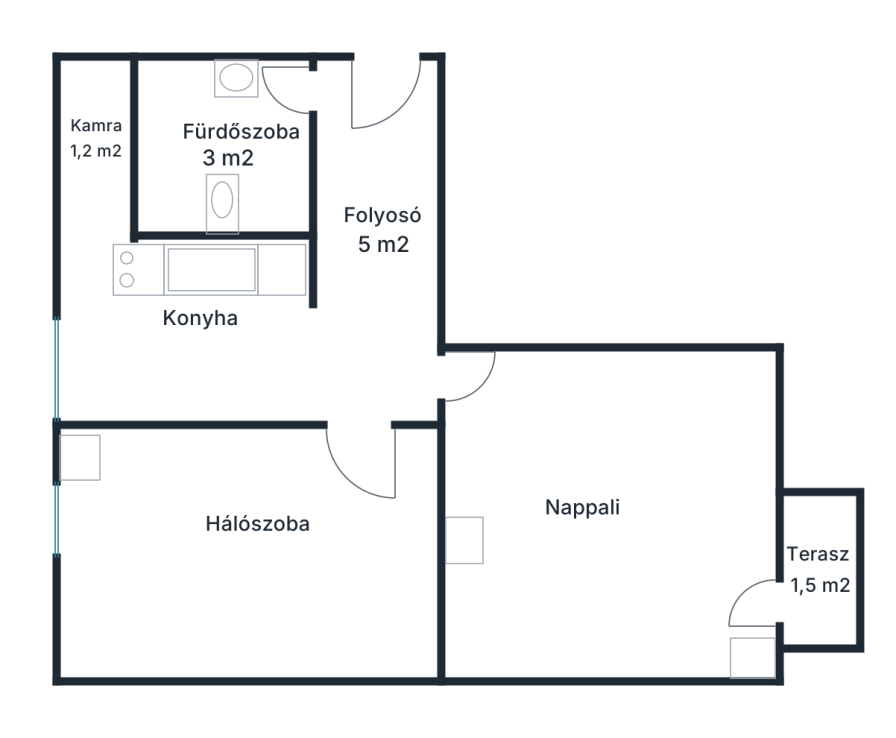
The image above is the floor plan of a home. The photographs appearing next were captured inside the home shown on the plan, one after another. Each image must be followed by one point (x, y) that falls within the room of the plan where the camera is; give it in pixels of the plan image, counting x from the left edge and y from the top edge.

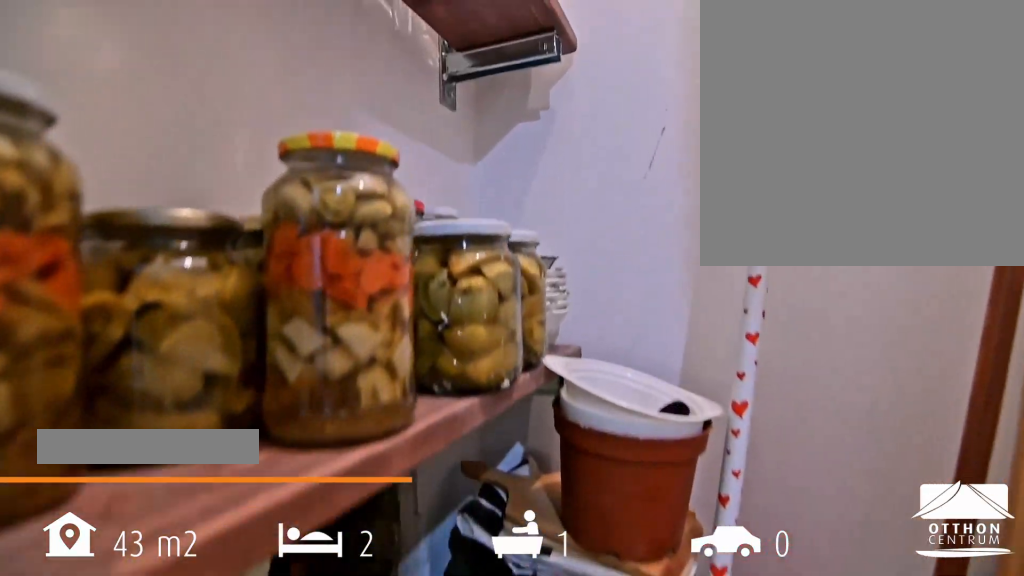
(93, 132)
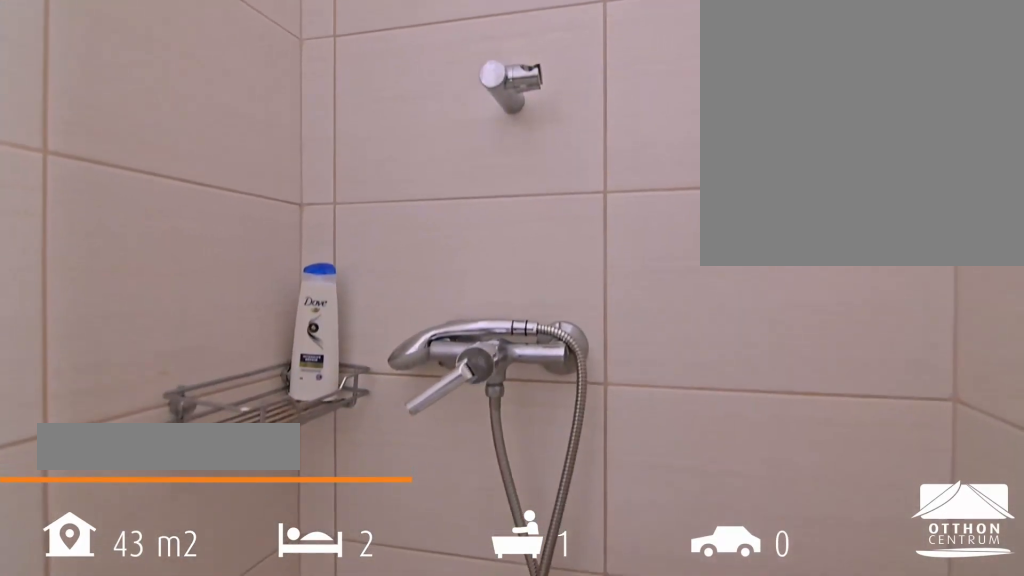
(220, 153)
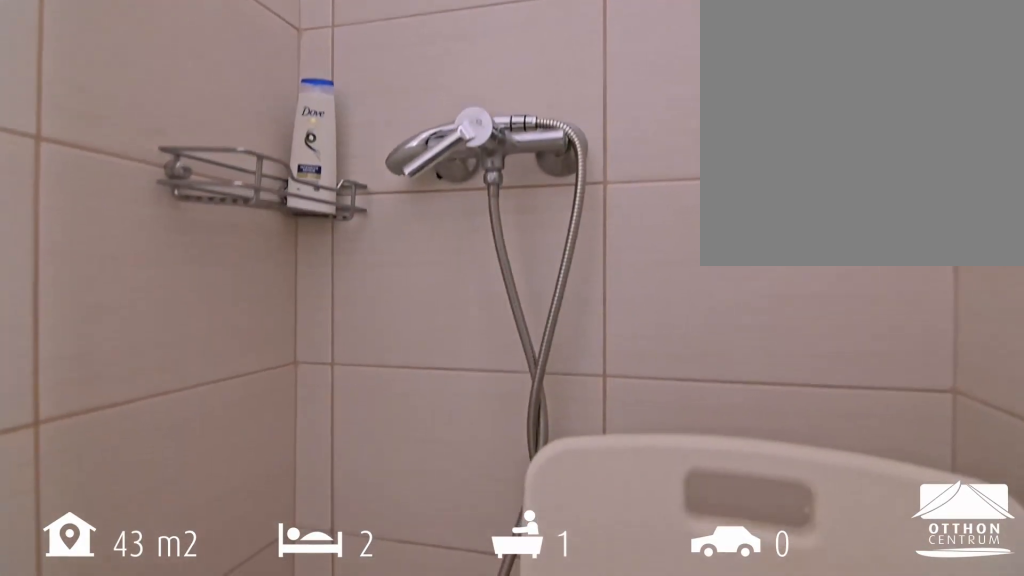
(220, 153)
